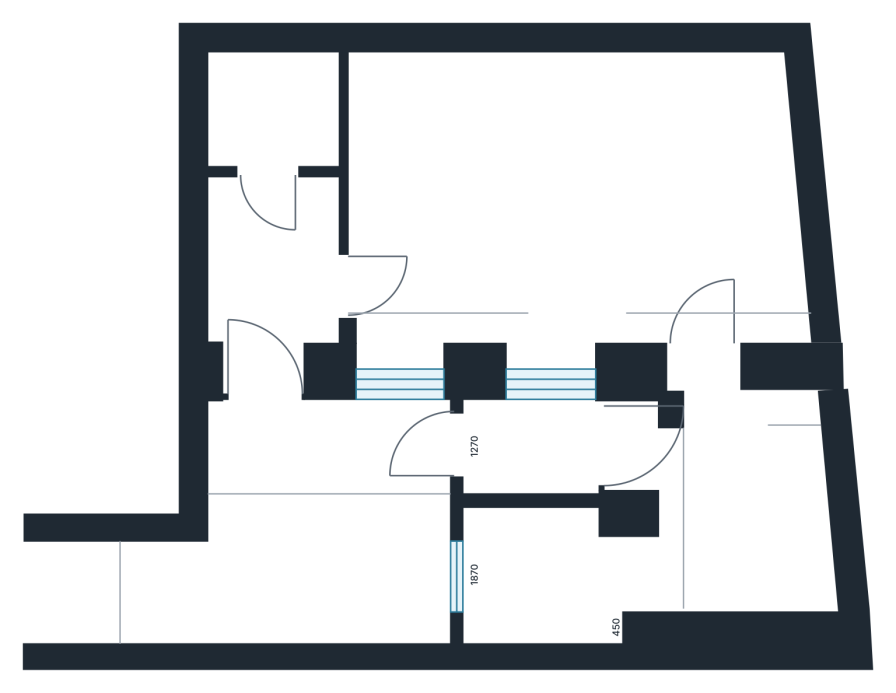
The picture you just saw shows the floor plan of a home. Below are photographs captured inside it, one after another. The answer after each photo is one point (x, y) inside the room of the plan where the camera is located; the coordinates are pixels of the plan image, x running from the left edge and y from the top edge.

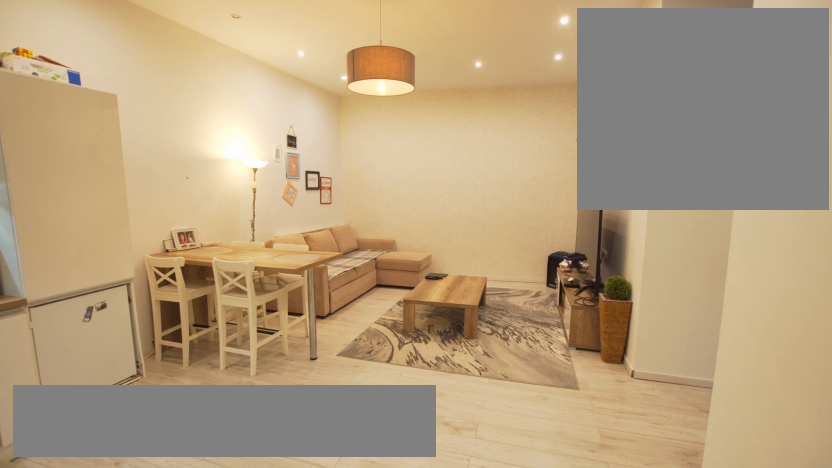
(578, 200)
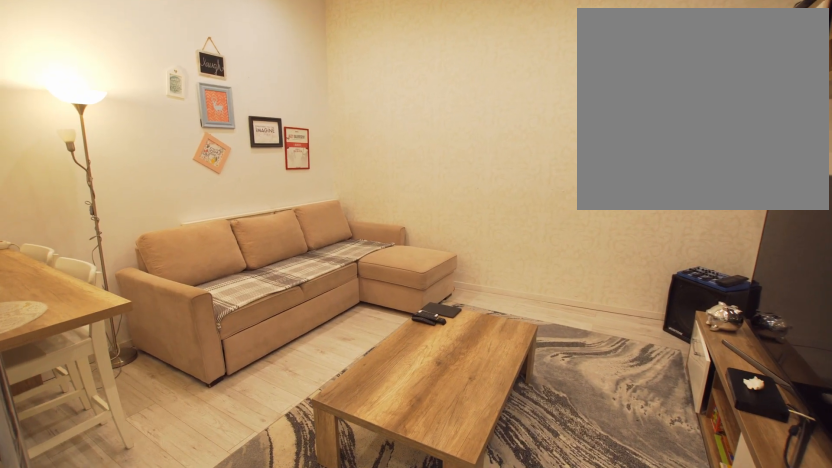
(578, 199)
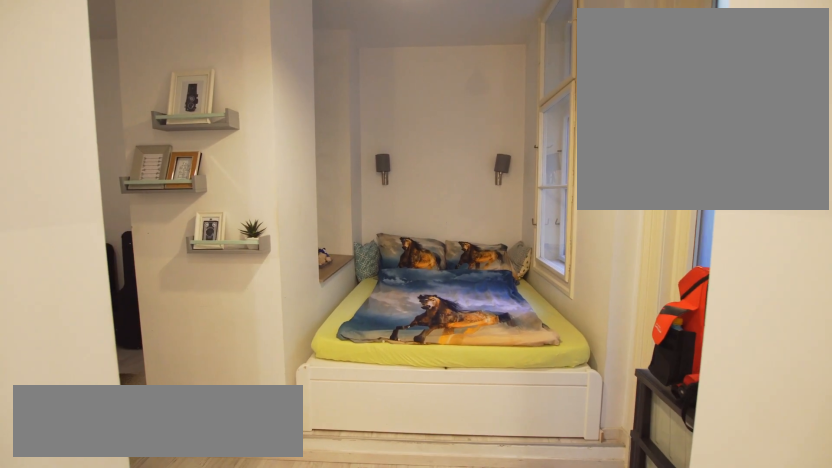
(562, 445)
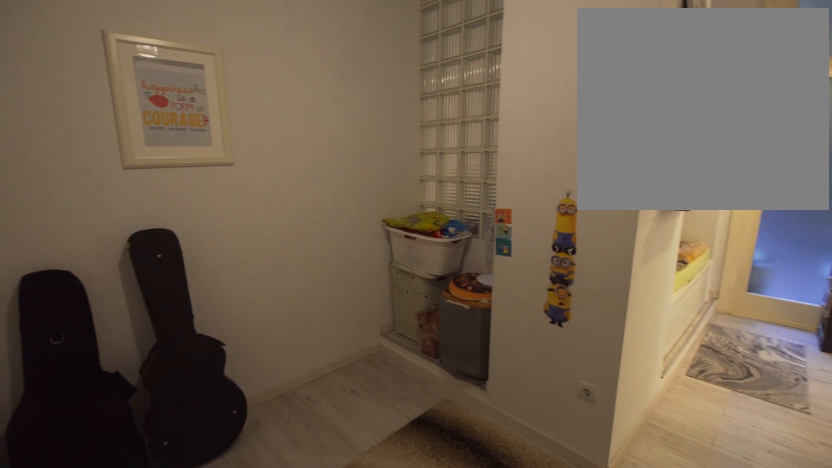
(723, 495)
